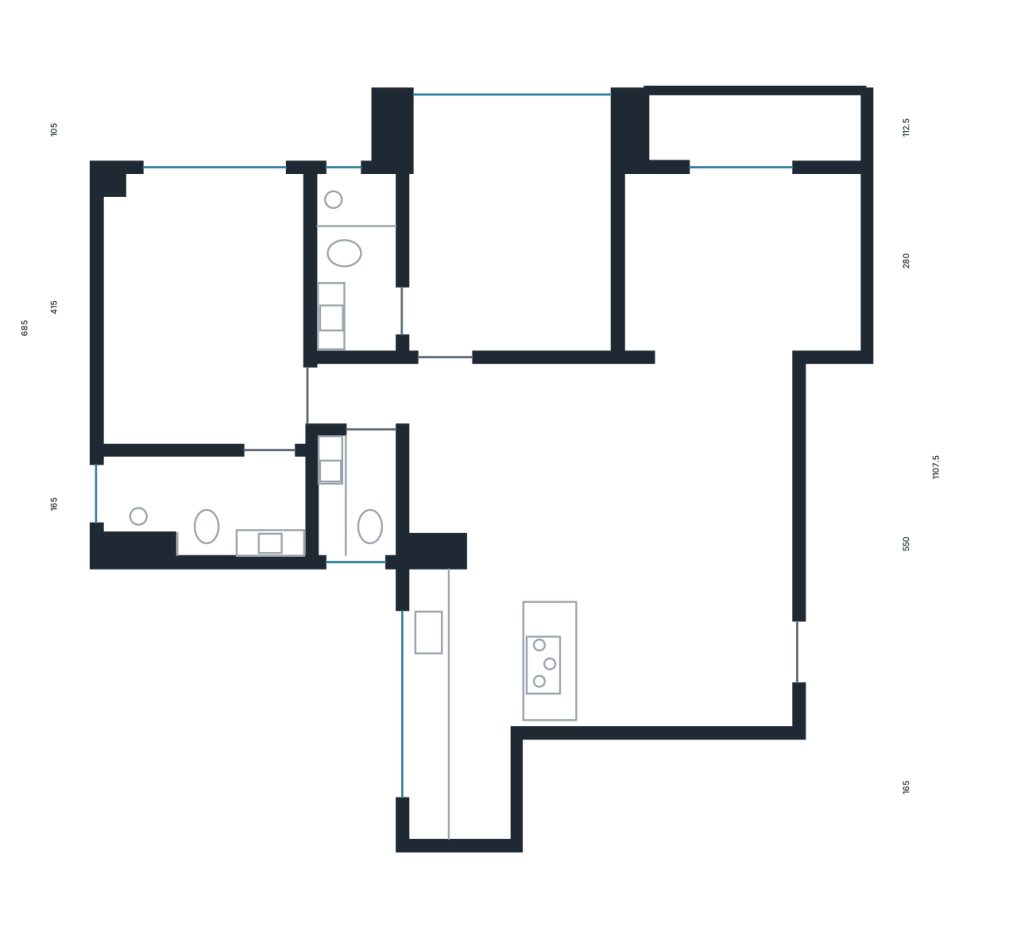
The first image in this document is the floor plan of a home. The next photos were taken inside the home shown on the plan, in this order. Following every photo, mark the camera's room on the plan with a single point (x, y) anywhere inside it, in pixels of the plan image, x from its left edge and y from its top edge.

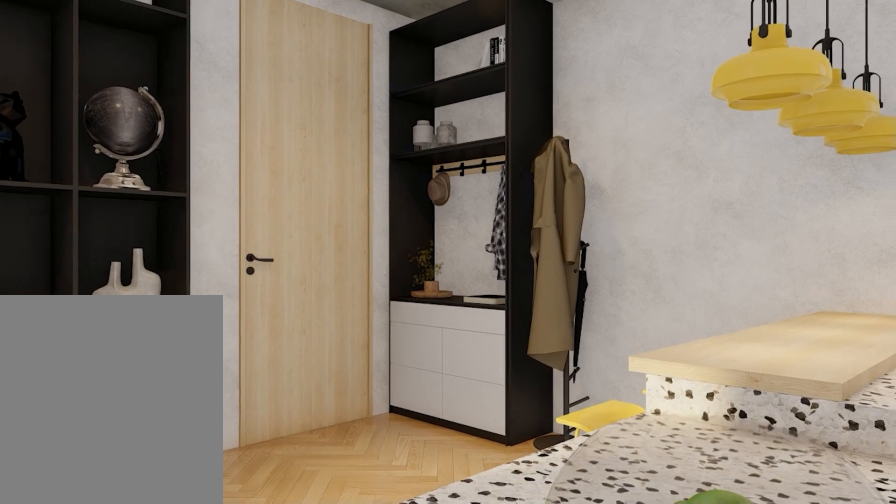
(613, 496)
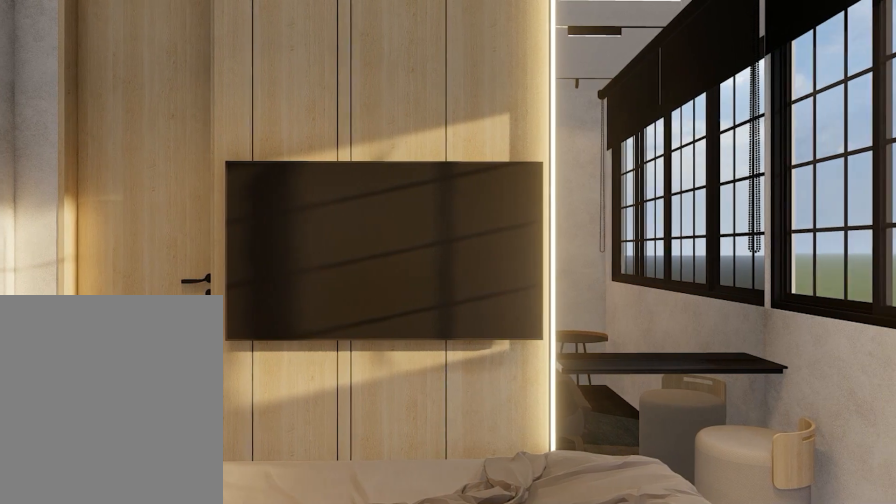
(515, 215)
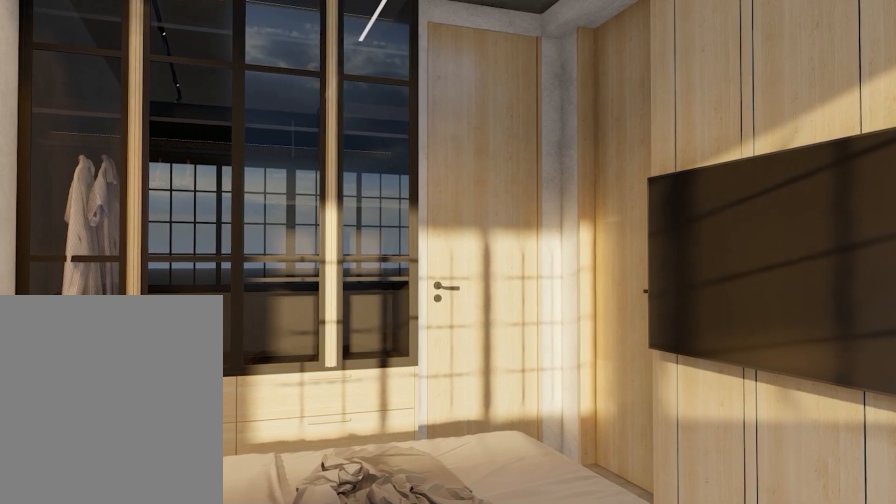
(515, 215)
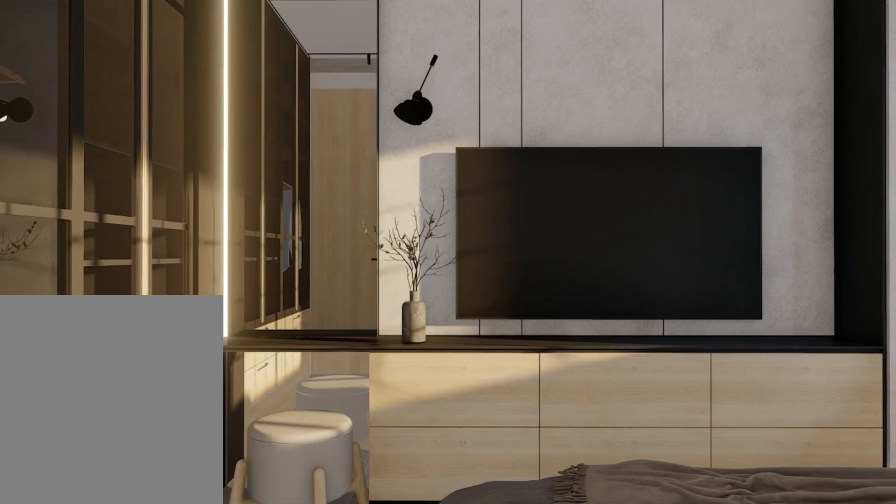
(207, 303)
